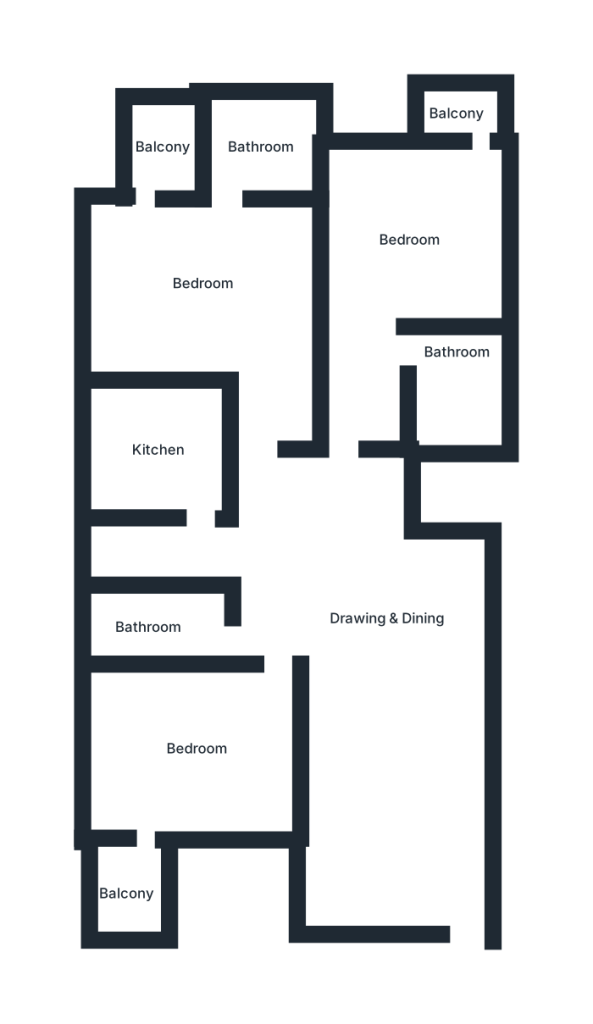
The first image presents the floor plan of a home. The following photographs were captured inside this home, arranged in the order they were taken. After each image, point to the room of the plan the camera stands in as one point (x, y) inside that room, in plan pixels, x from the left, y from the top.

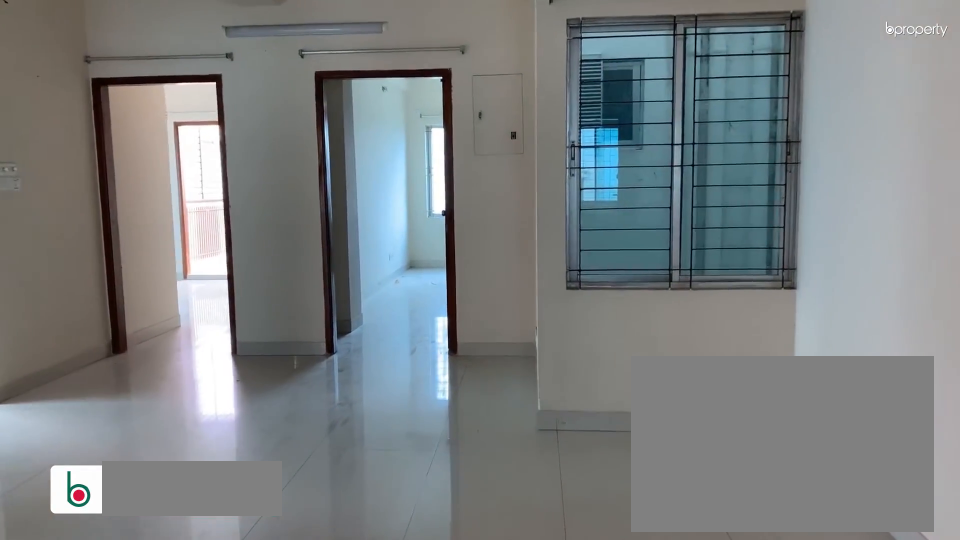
(388, 643)
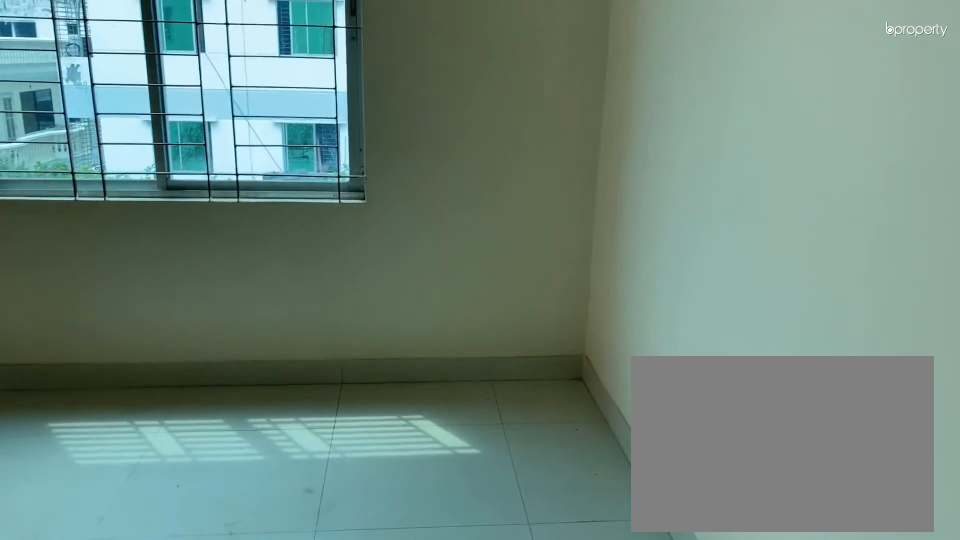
(163, 763)
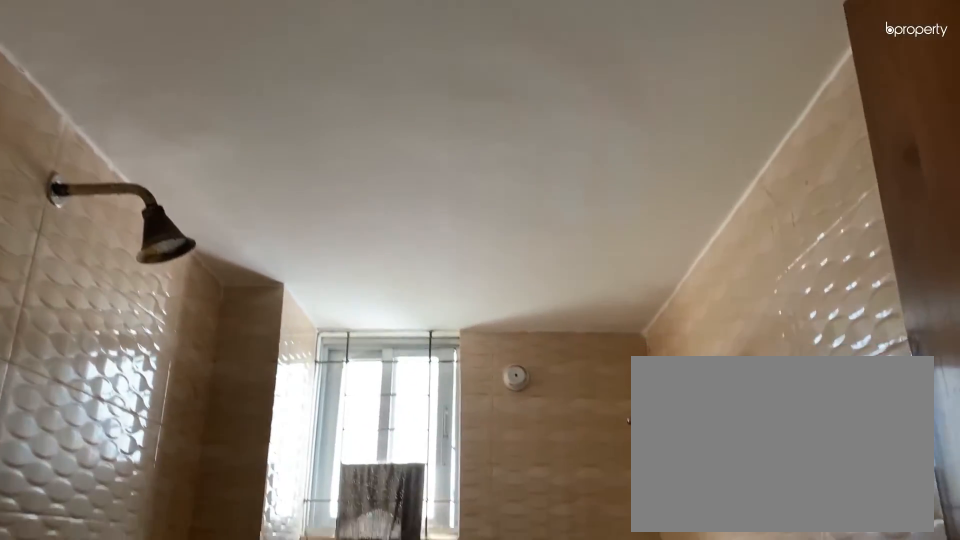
(145, 629)
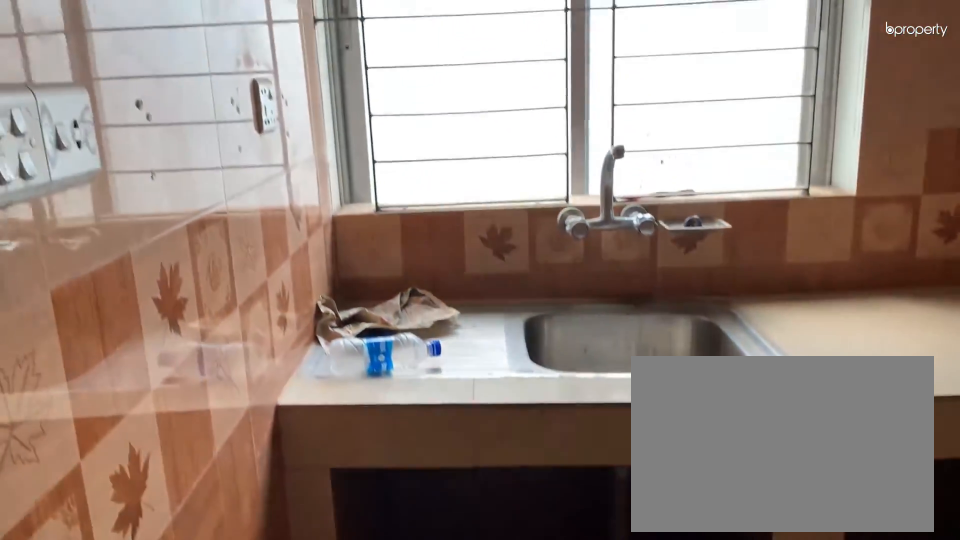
(151, 452)
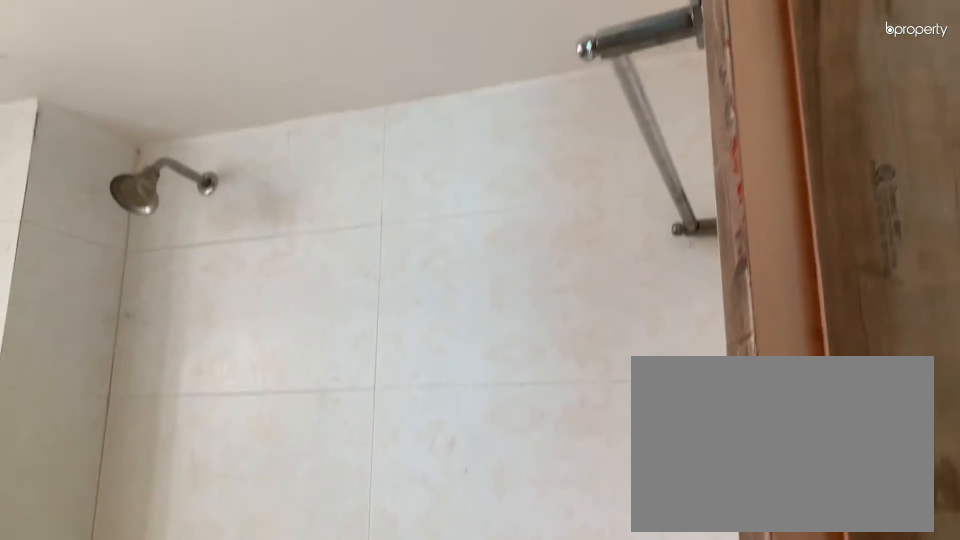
(255, 141)
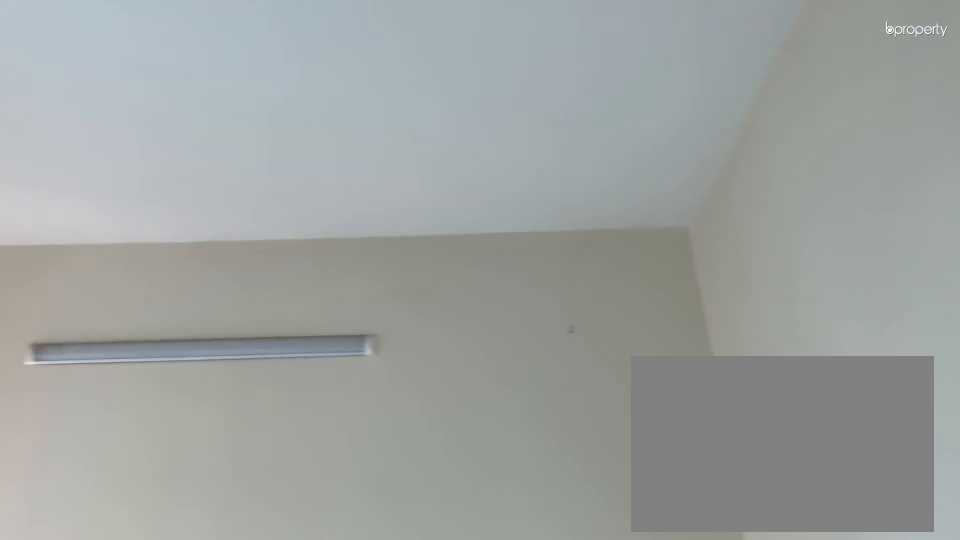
(401, 246)
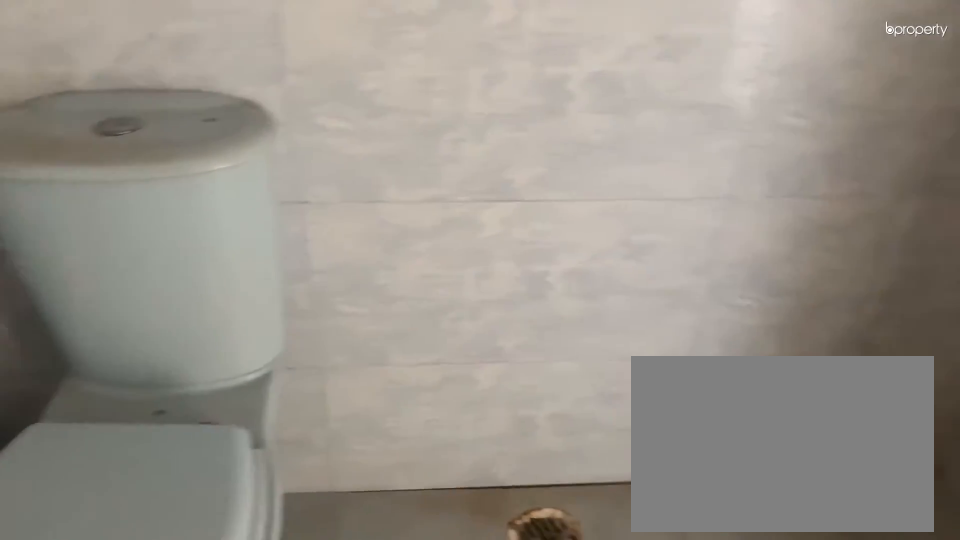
(453, 378)
